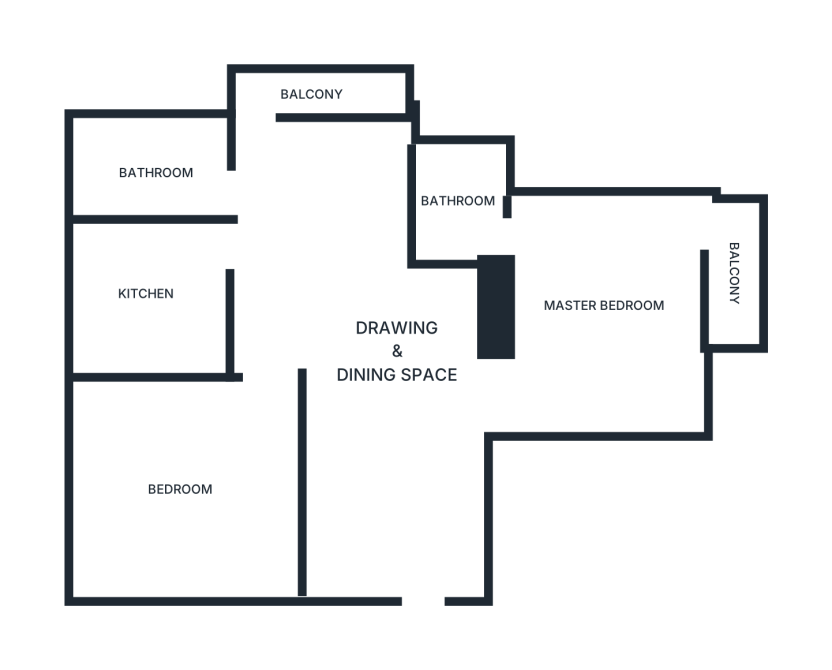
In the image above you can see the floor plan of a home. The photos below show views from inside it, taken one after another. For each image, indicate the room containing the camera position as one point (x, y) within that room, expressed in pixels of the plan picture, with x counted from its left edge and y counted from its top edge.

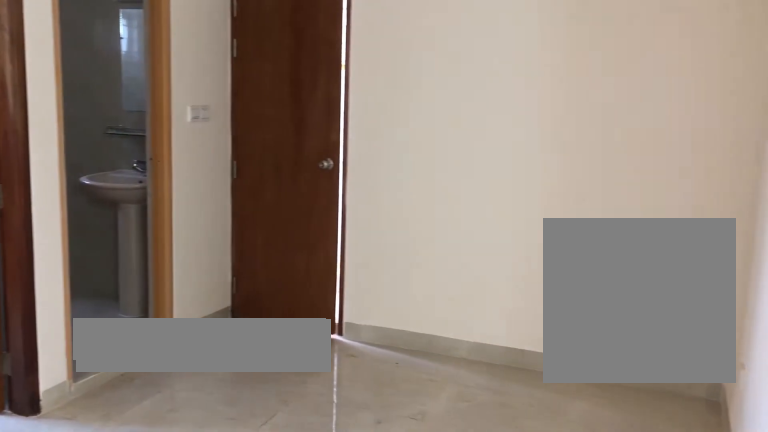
(404, 442)
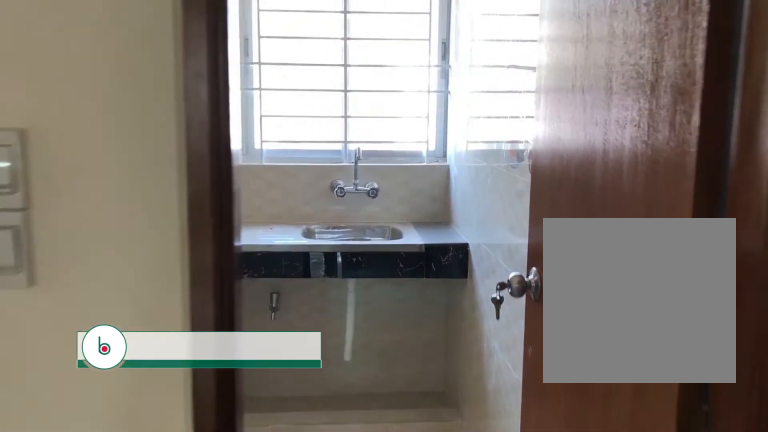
(146, 296)
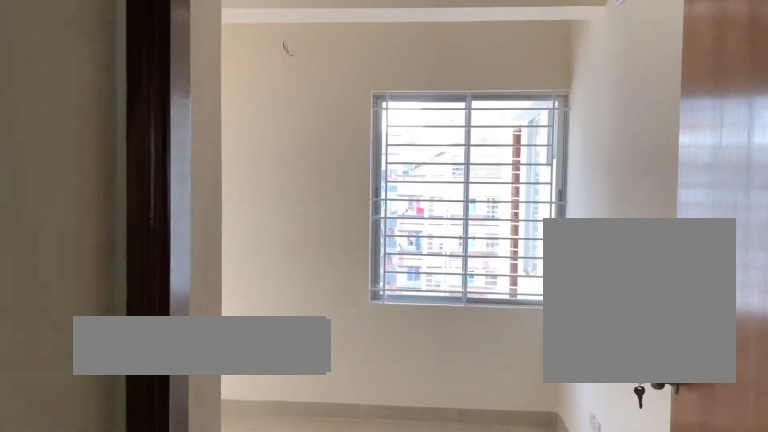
(606, 308)
